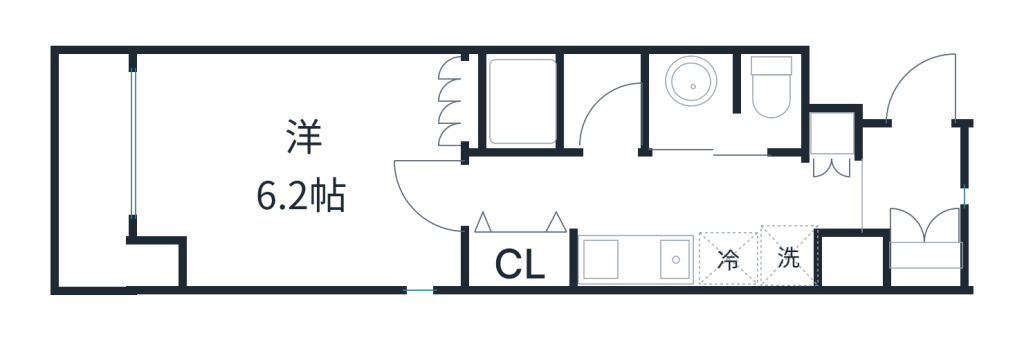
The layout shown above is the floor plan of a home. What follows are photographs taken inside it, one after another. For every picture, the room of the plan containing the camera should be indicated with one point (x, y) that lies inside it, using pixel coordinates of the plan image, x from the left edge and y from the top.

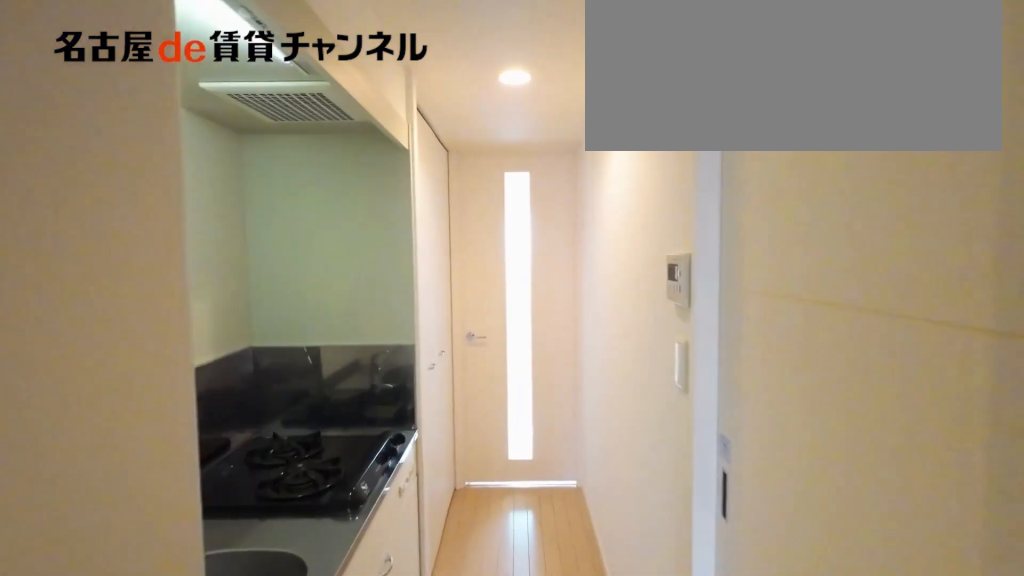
(911, 196)
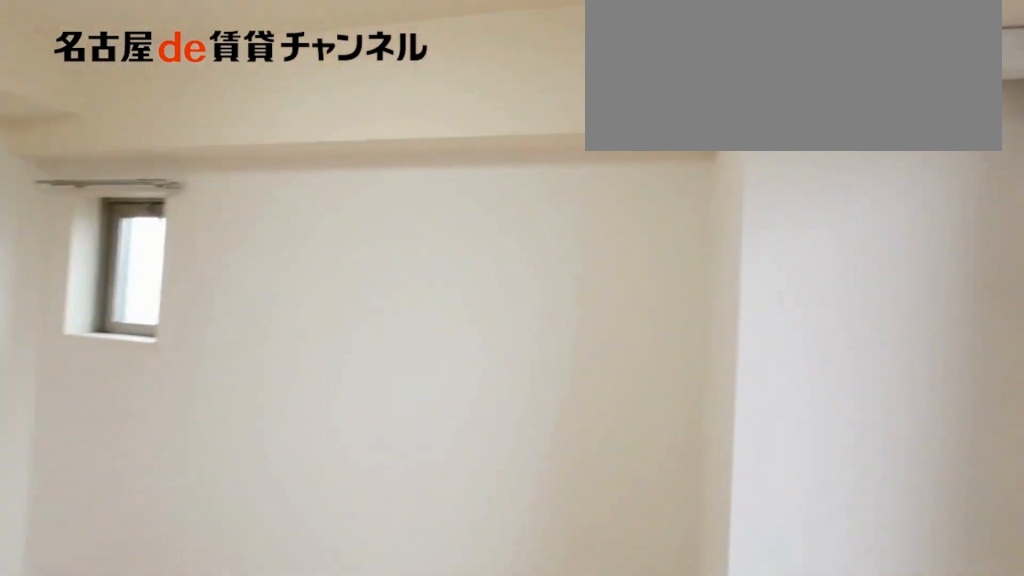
(298, 168)
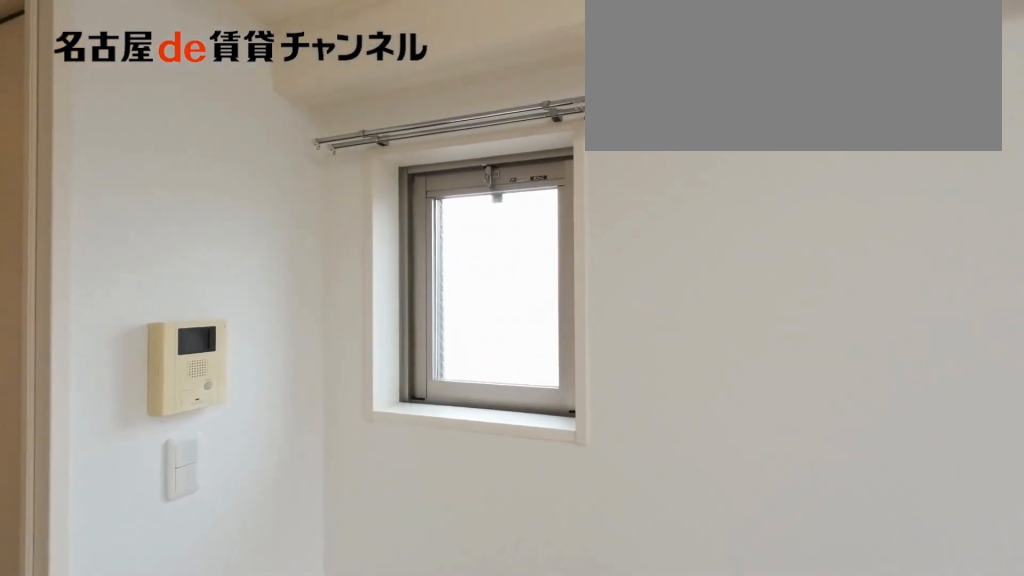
(298, 168)
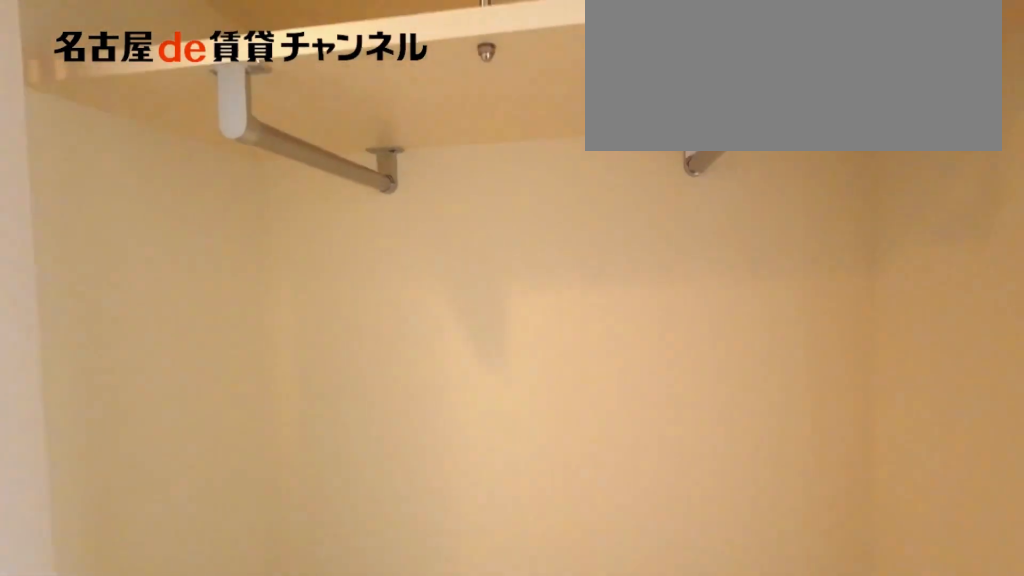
(523, 259)
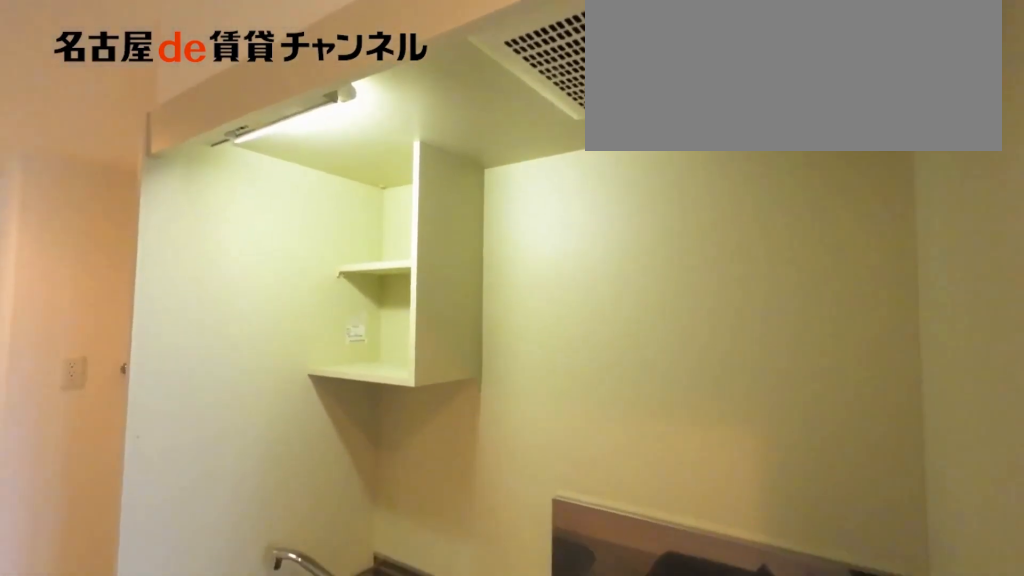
(662, 260)
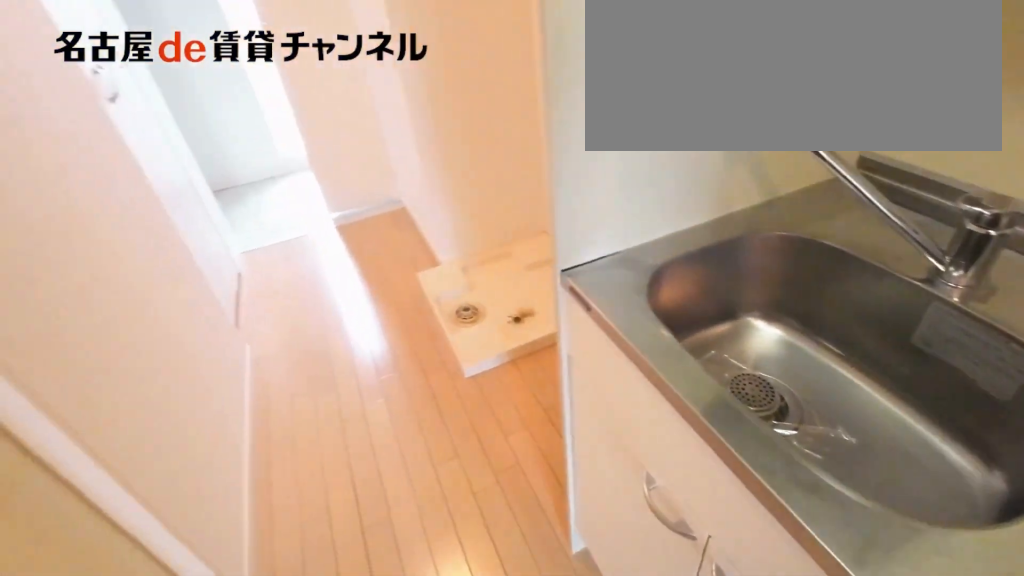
(662, 260)
